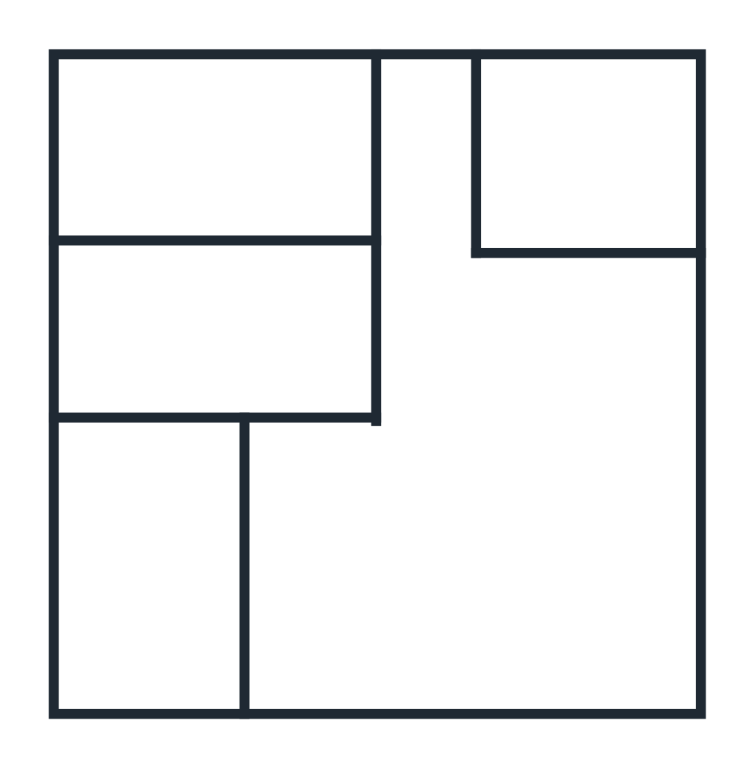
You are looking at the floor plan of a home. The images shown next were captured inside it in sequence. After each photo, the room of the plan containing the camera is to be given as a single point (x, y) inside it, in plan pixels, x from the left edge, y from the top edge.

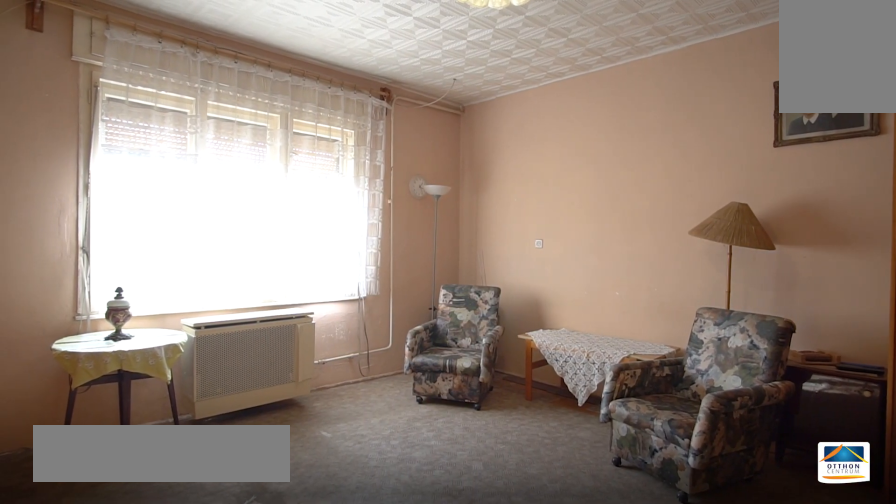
(201, 327)
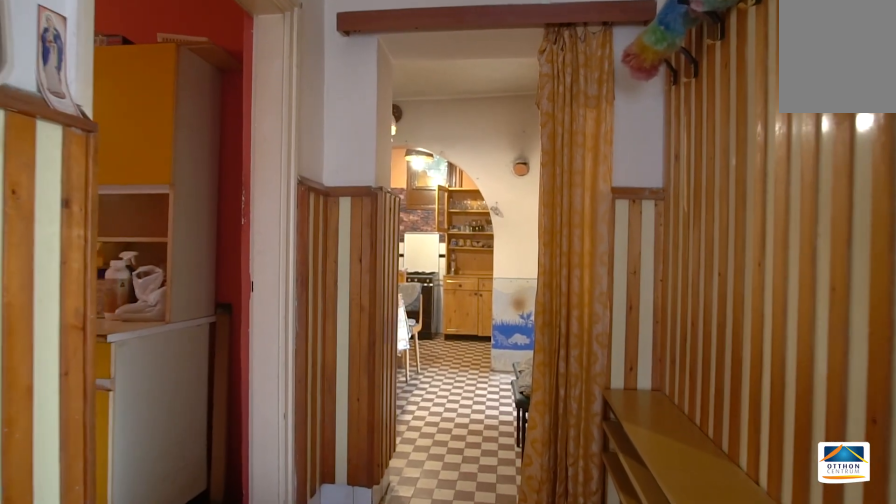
(447, 354)
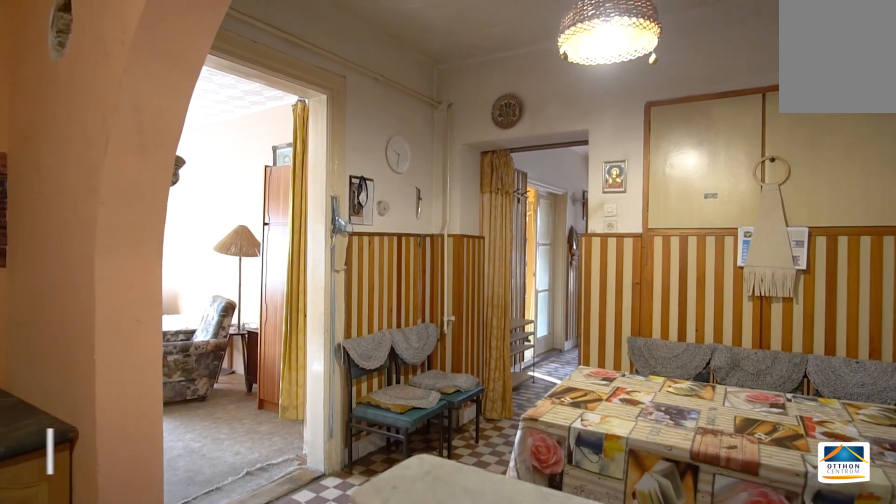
(528, 545)
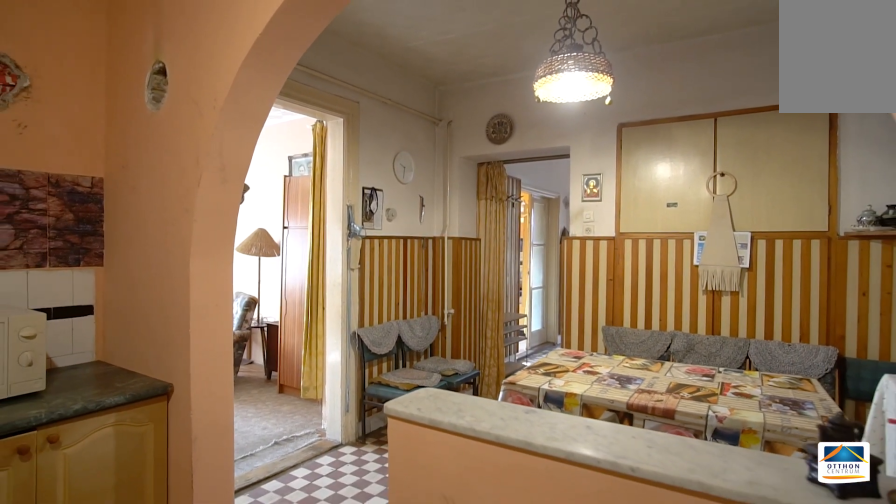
(528, 545)
